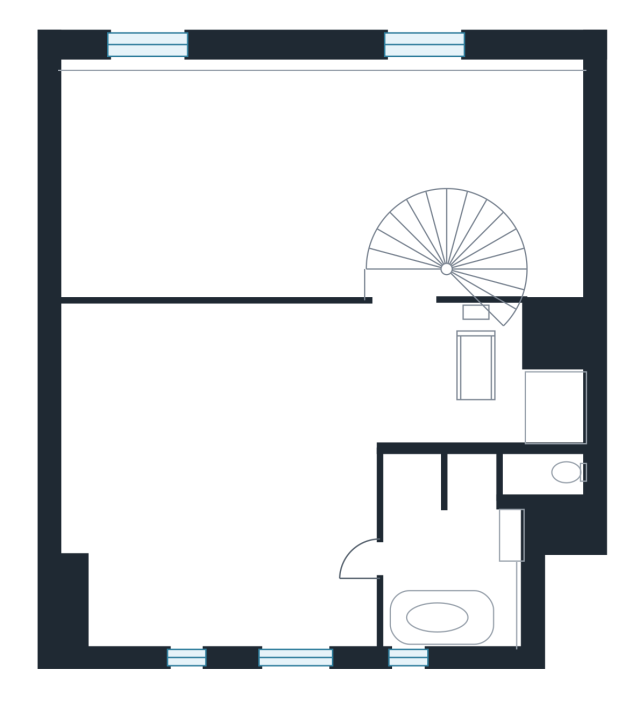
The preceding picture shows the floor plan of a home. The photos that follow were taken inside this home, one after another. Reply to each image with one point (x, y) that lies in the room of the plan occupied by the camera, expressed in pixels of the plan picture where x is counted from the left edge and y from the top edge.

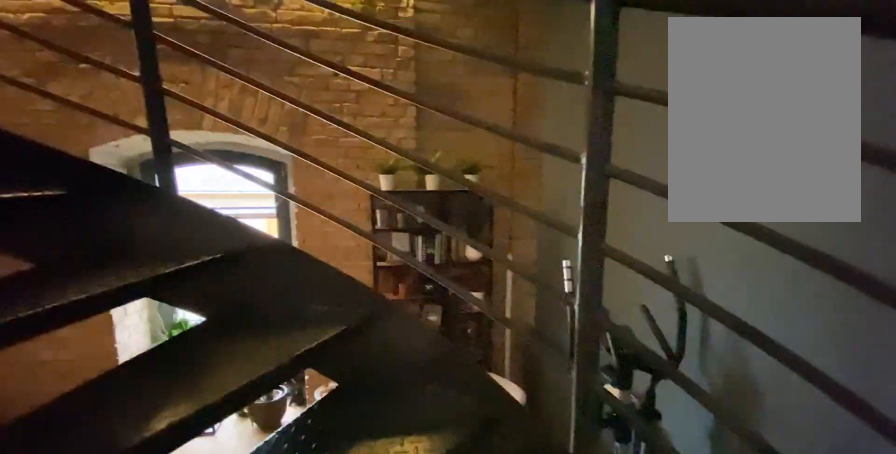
(444, 263)
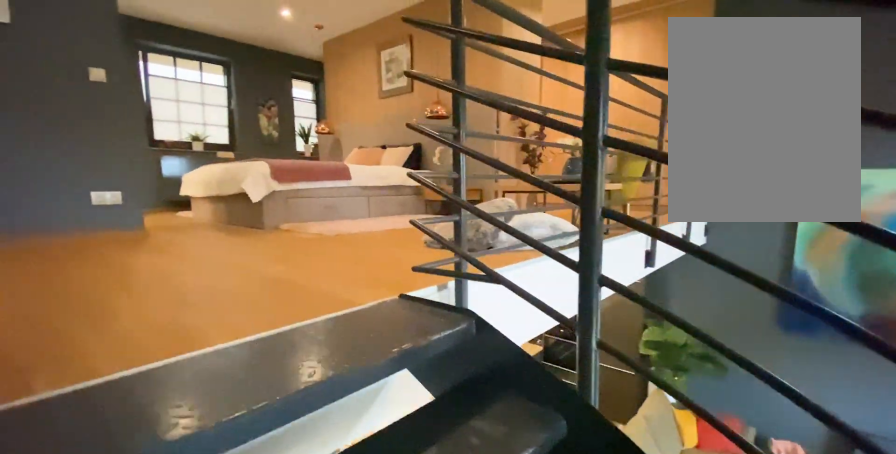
(444, 263)
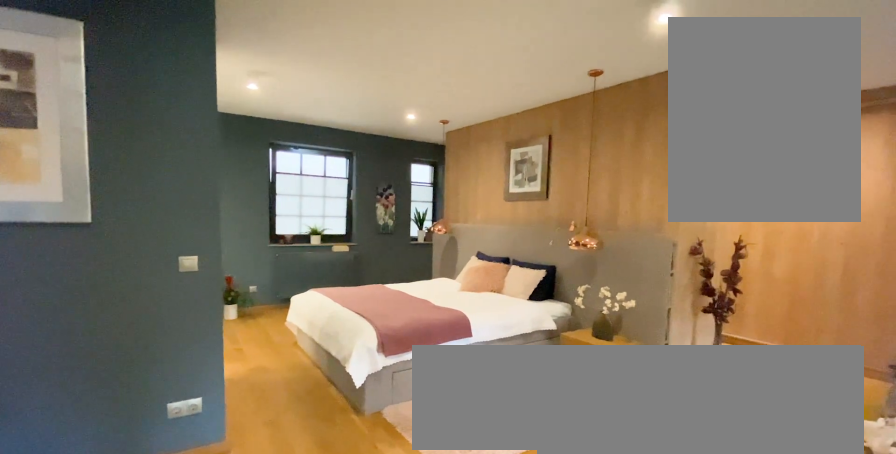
(266, 491)
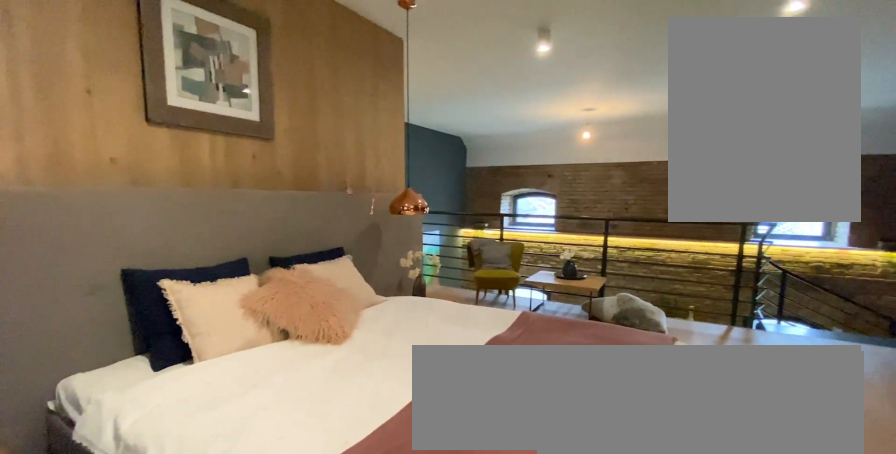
(266, 491)
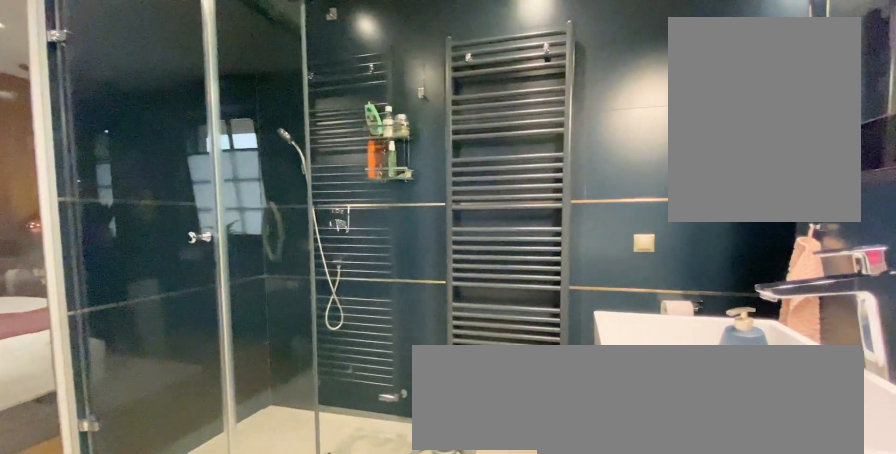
(441, 531)
